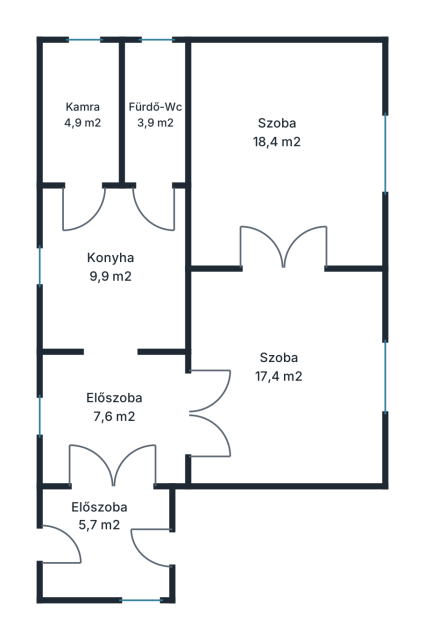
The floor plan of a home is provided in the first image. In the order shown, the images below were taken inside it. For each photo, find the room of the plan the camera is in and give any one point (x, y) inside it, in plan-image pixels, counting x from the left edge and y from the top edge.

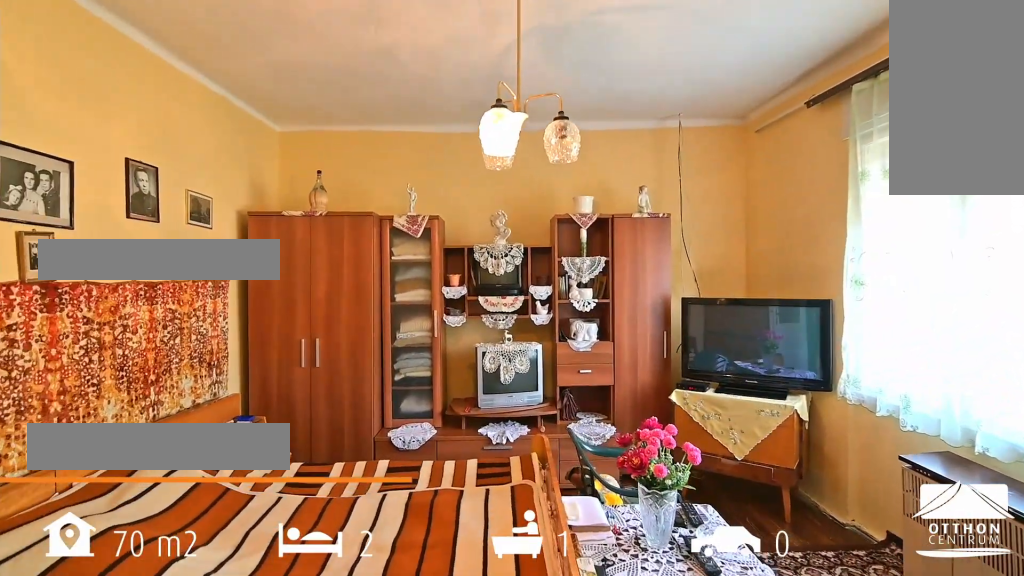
(287, 152)
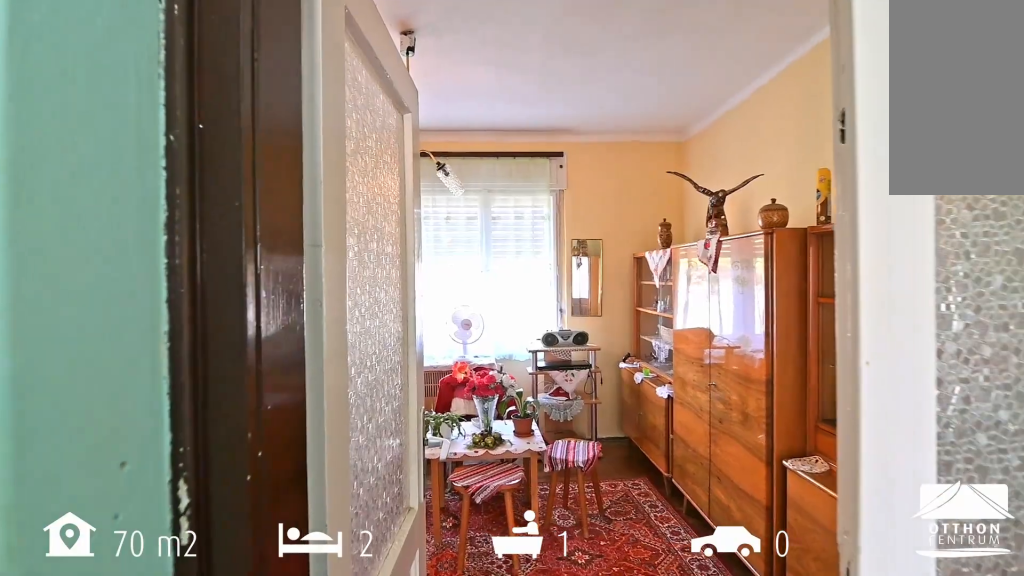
(287, 373)
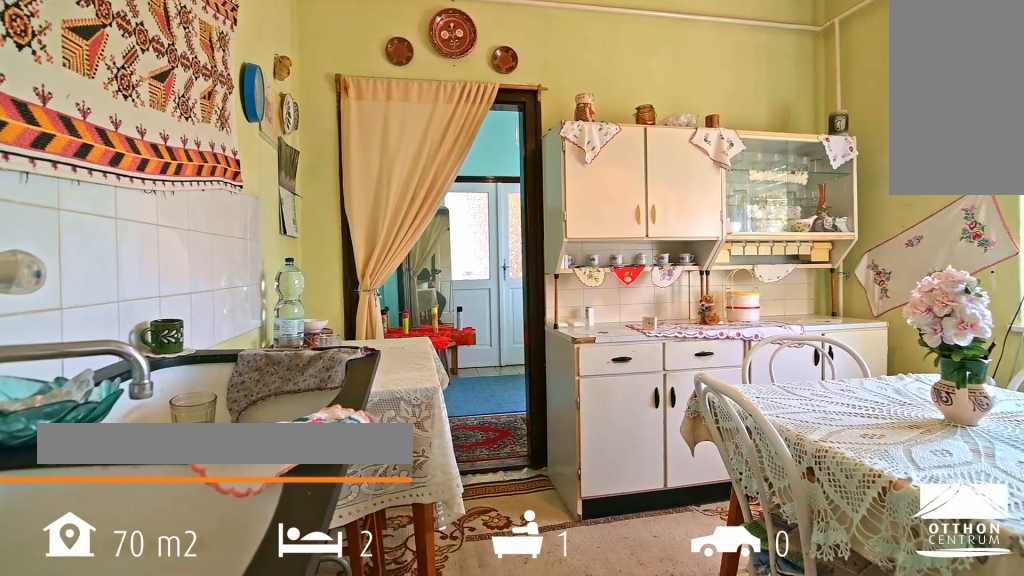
(116, 270)
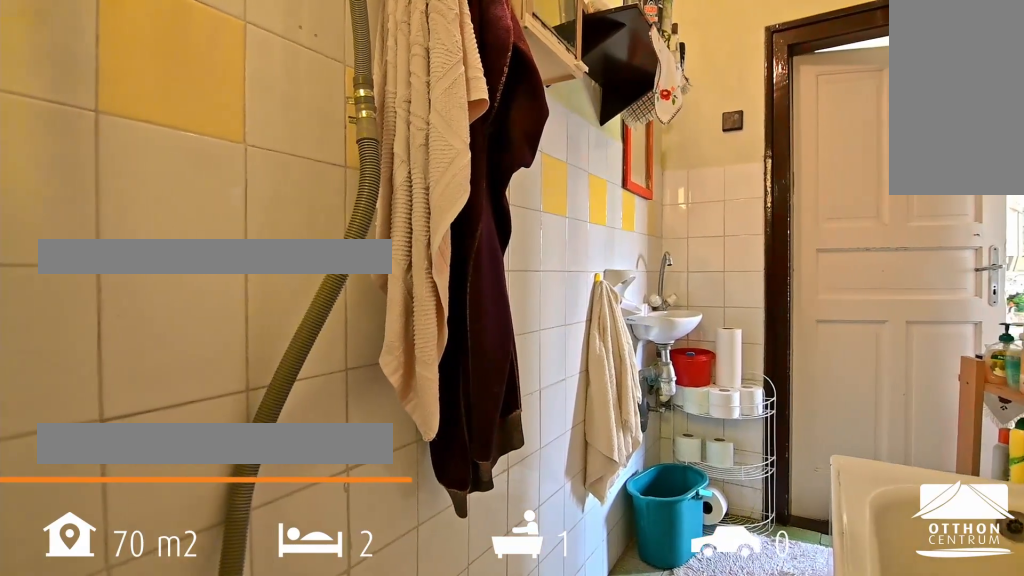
(149, 110)
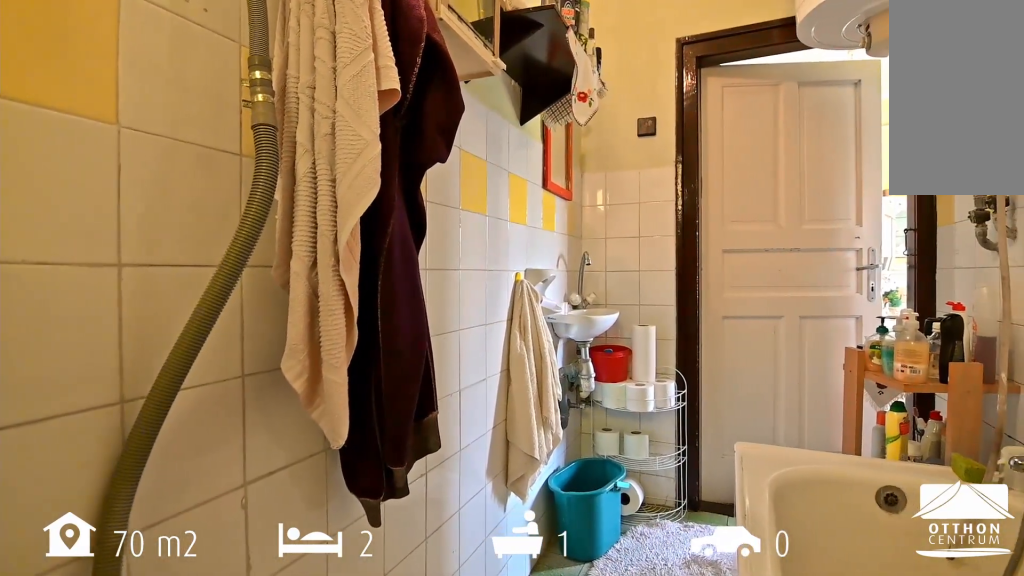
(150, 110)
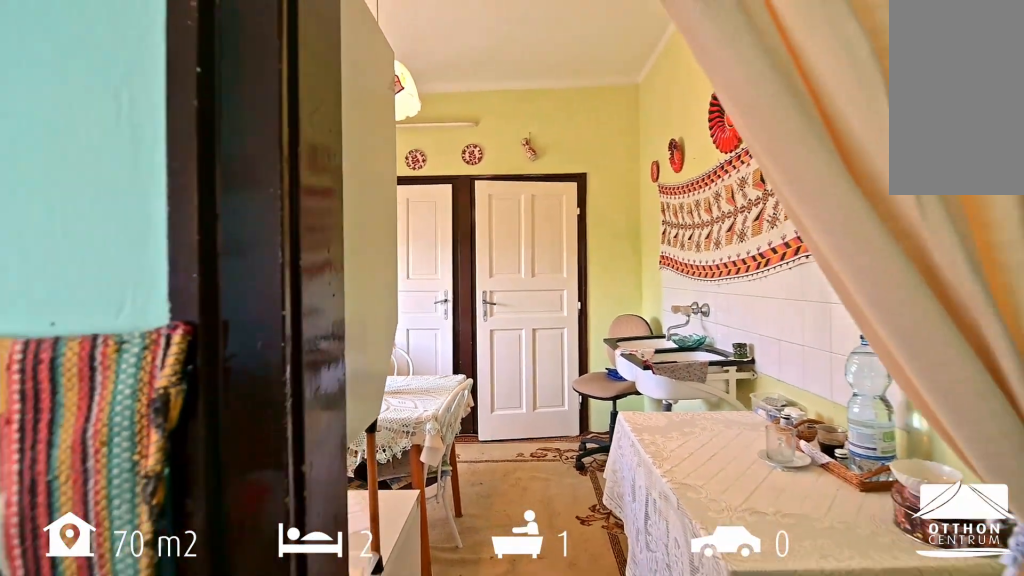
(116, 271)
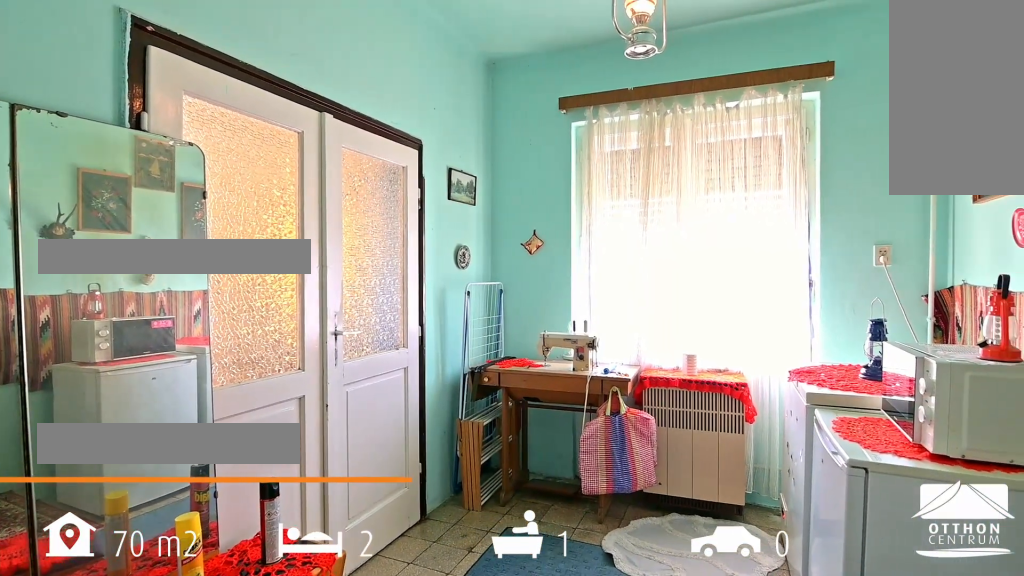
(116, 425)
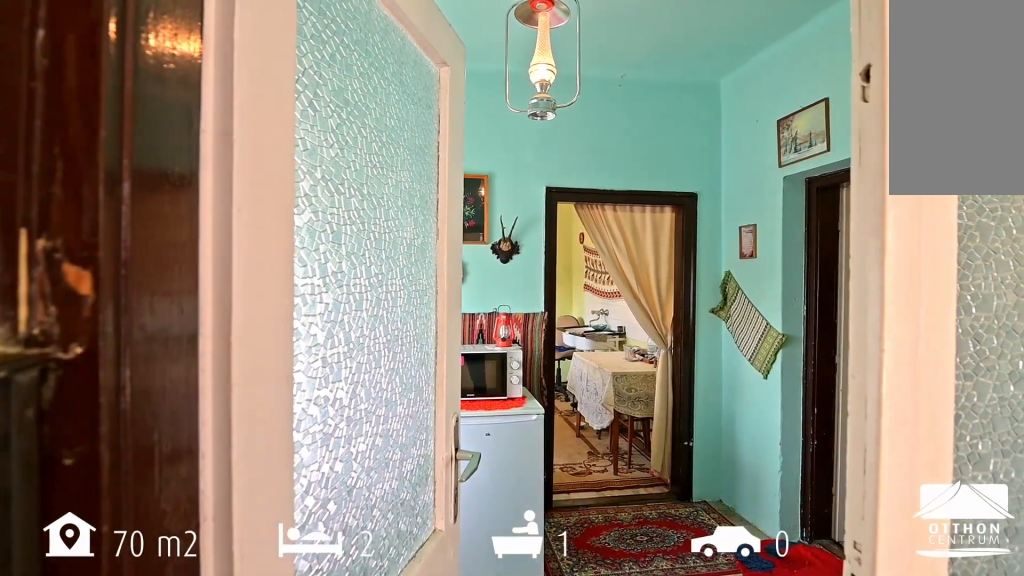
(116, 425)
